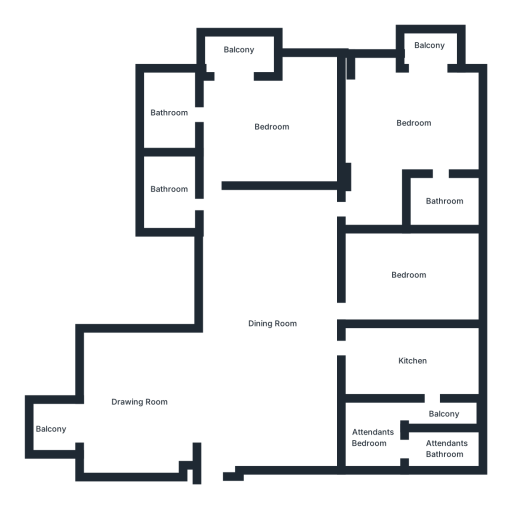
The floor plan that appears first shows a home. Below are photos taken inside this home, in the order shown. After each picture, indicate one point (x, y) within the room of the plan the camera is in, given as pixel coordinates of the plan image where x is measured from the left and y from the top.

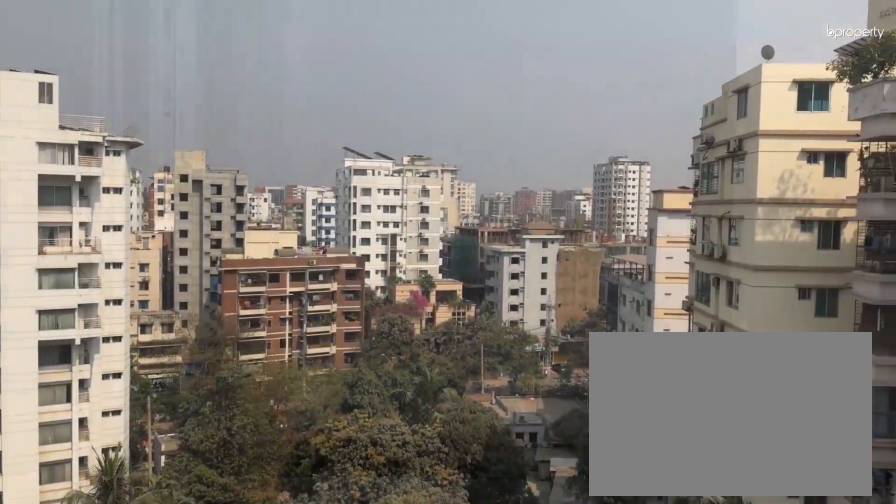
(46, 429)
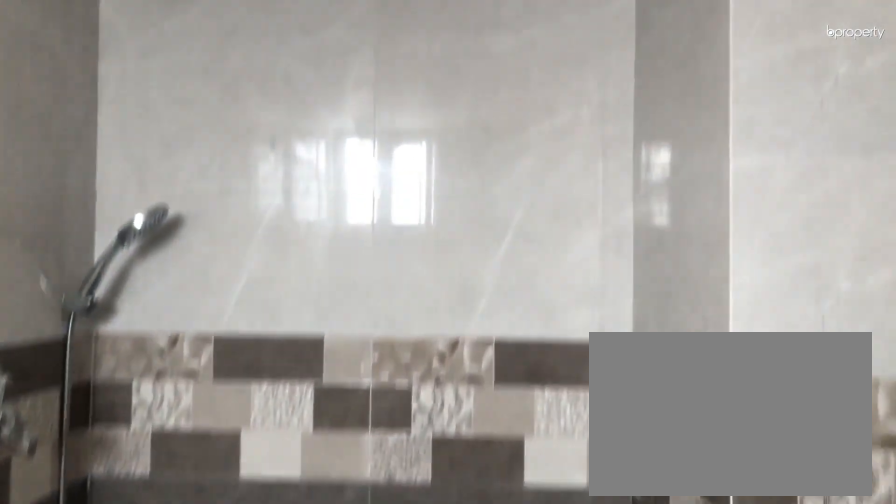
(166, 188)
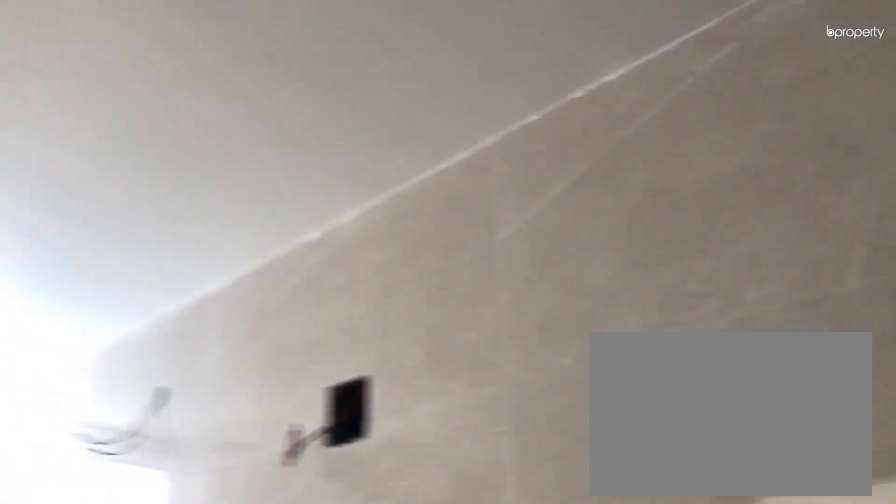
(166, 188)
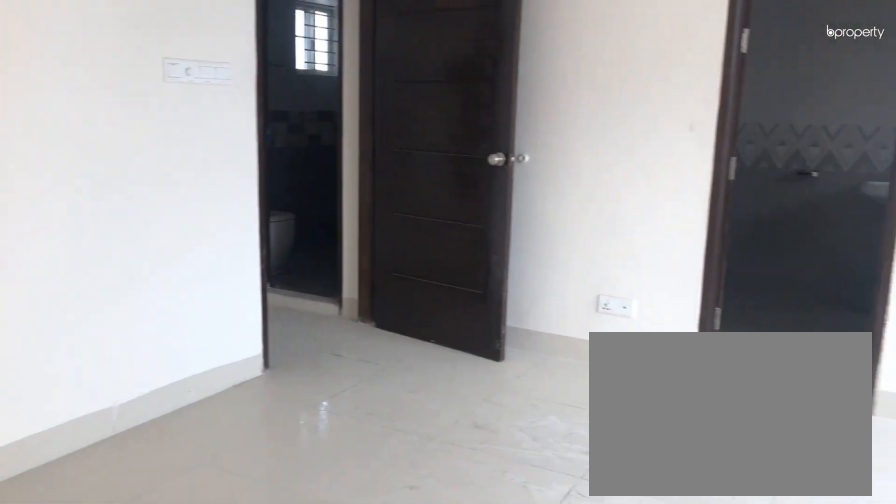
(273, 127)
